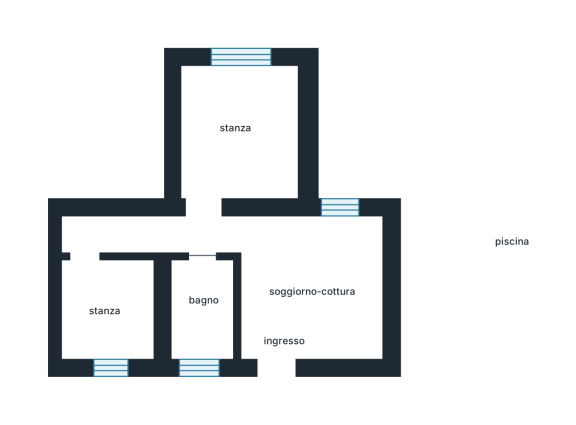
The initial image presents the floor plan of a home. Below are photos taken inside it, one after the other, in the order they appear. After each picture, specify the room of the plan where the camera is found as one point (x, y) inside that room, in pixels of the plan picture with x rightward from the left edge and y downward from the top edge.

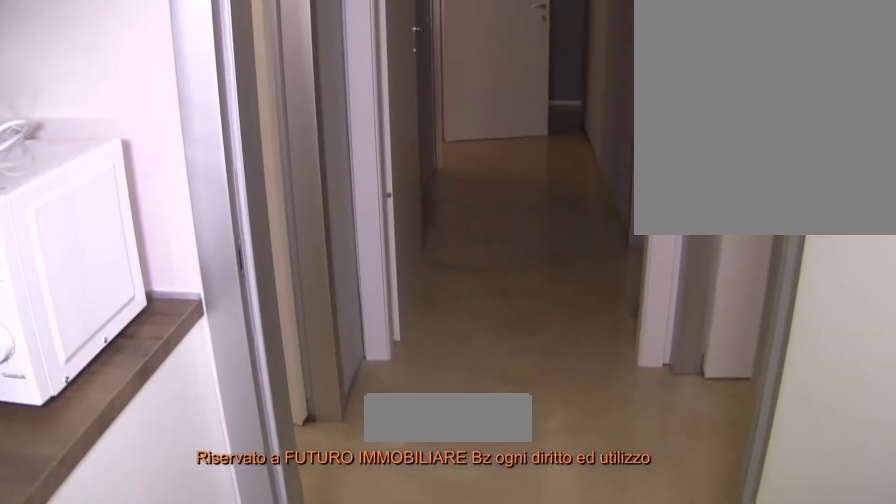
(167, 234)
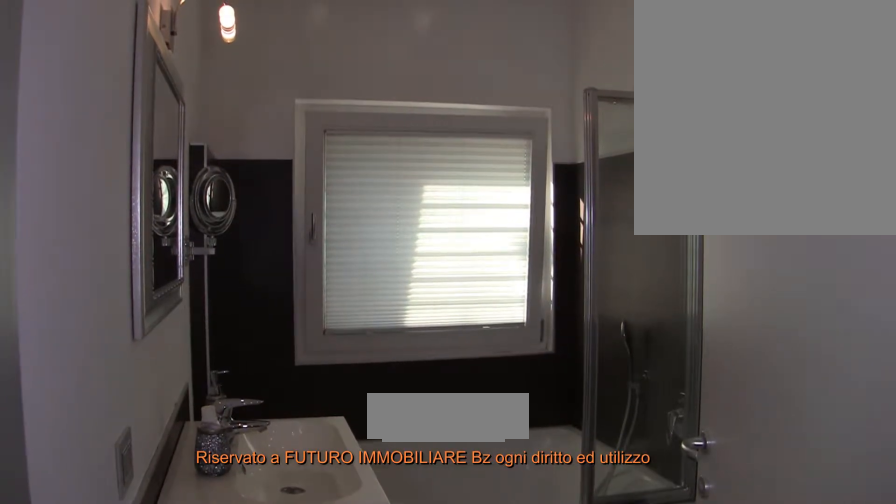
(201, 308)
